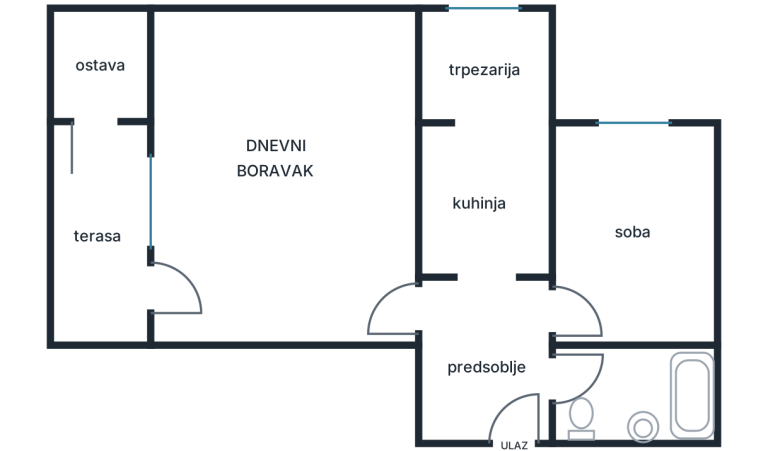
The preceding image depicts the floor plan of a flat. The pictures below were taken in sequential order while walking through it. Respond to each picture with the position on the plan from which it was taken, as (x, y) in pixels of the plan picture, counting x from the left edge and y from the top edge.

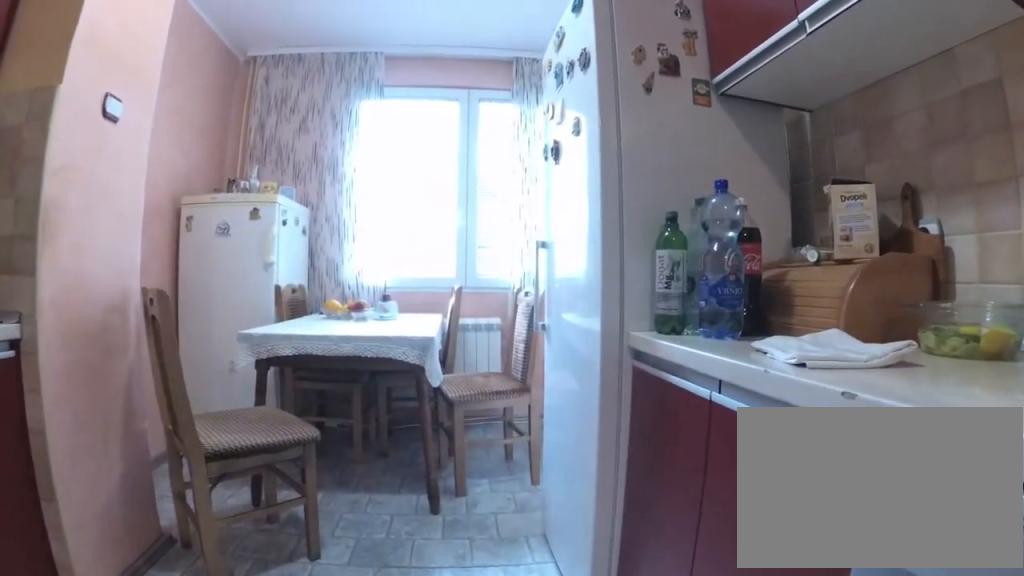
(498, 249)
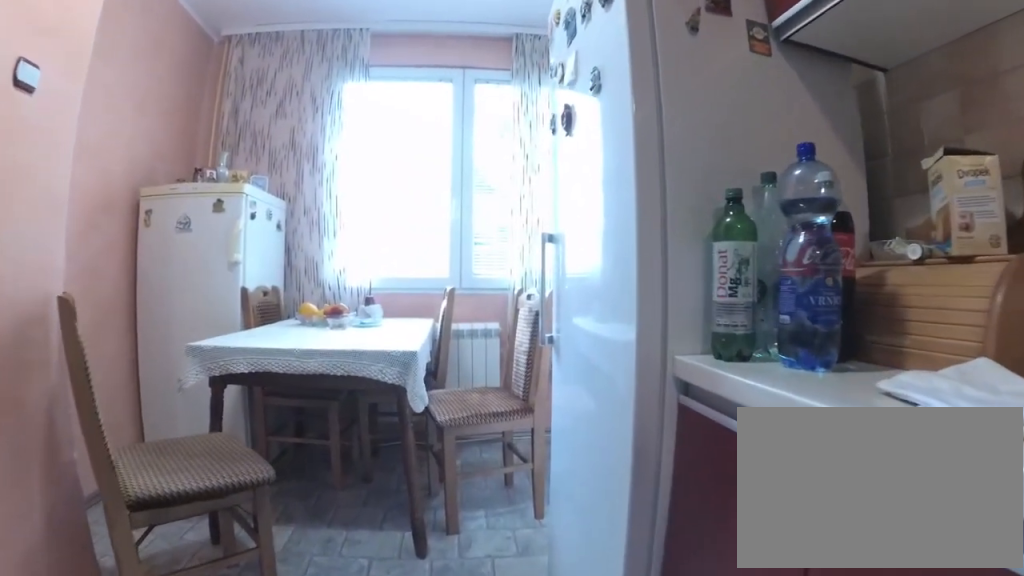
(498, 225)
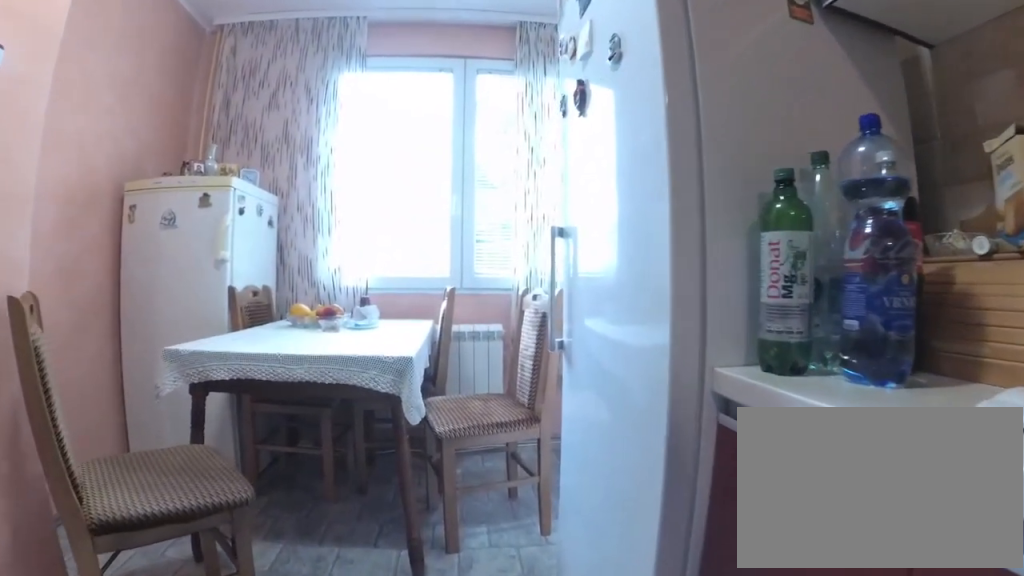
(498, 214)
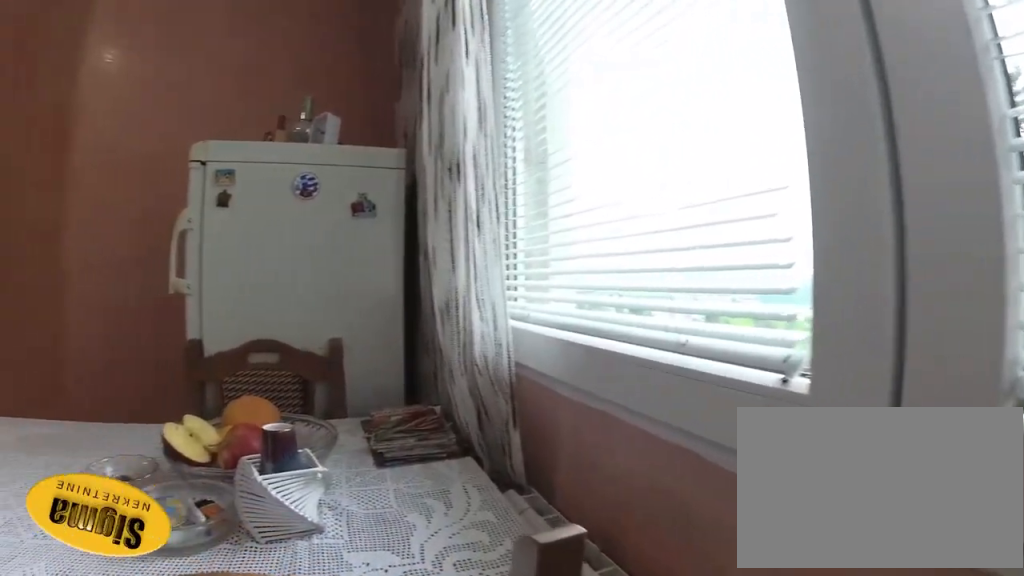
(512, 53)
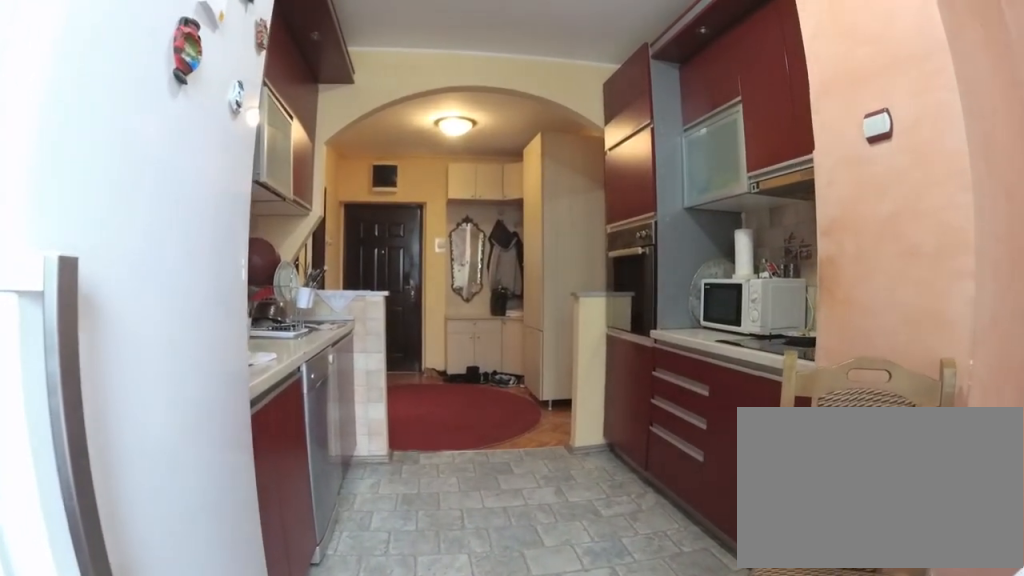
(484, 55)
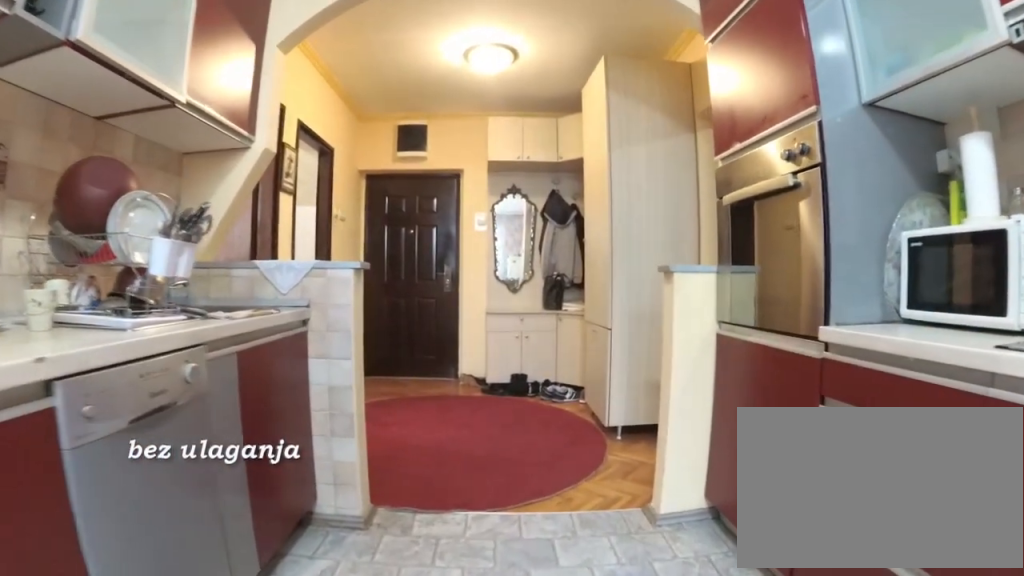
(485, 131)
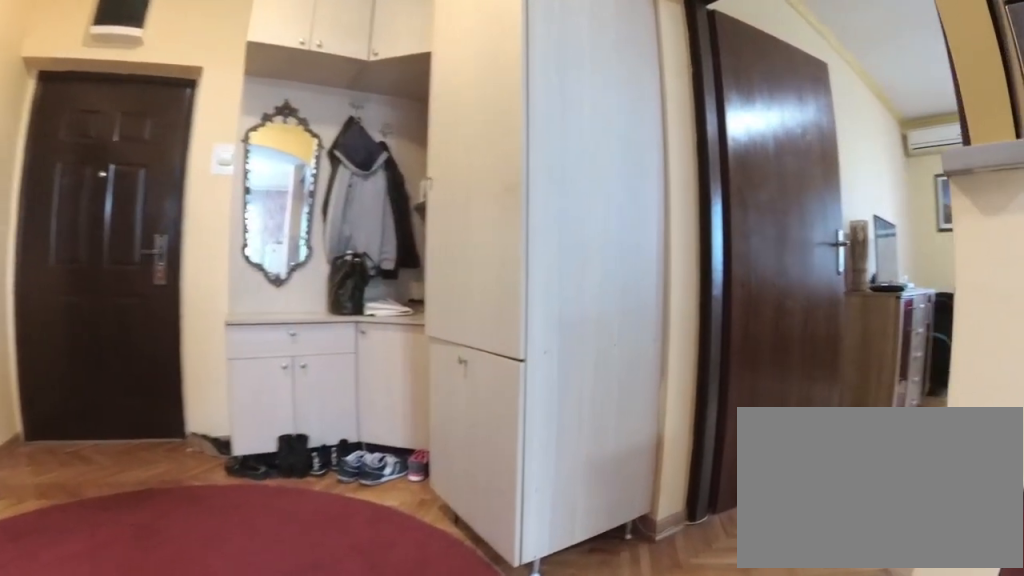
(489, 263)
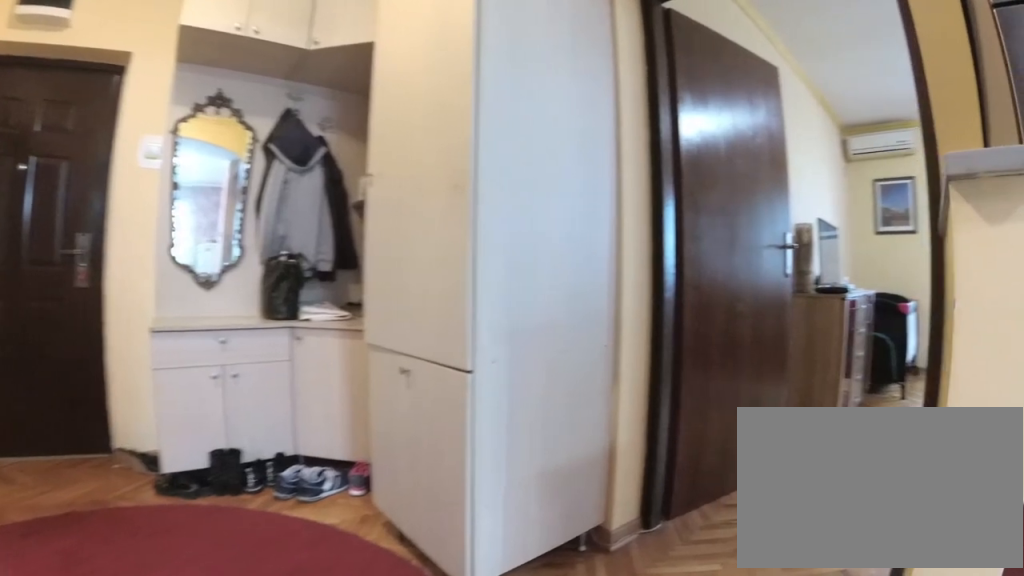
(493, 274)
